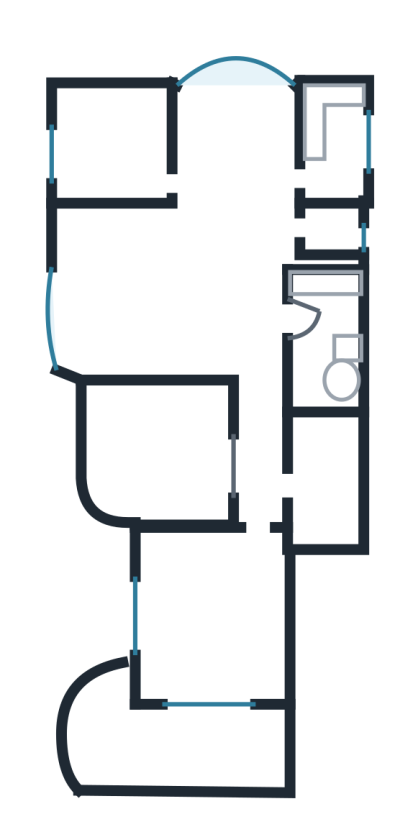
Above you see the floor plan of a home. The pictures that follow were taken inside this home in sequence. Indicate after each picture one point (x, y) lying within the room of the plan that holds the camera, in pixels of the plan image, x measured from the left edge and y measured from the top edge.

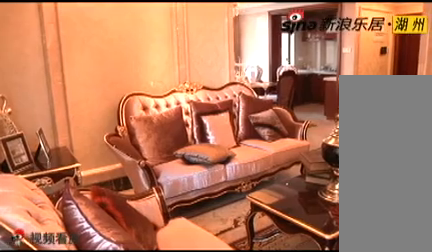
(158, 273)
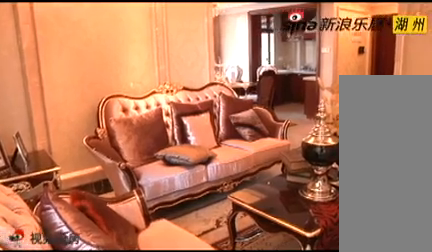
(158, 273)
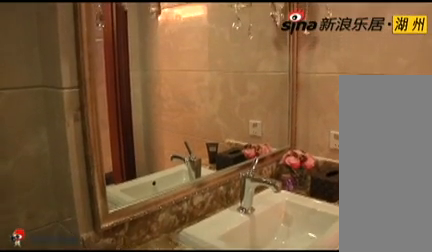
(325, 337)
